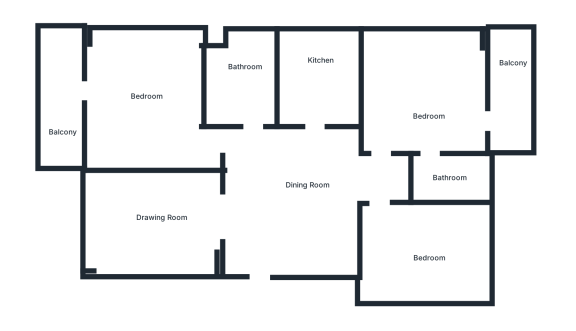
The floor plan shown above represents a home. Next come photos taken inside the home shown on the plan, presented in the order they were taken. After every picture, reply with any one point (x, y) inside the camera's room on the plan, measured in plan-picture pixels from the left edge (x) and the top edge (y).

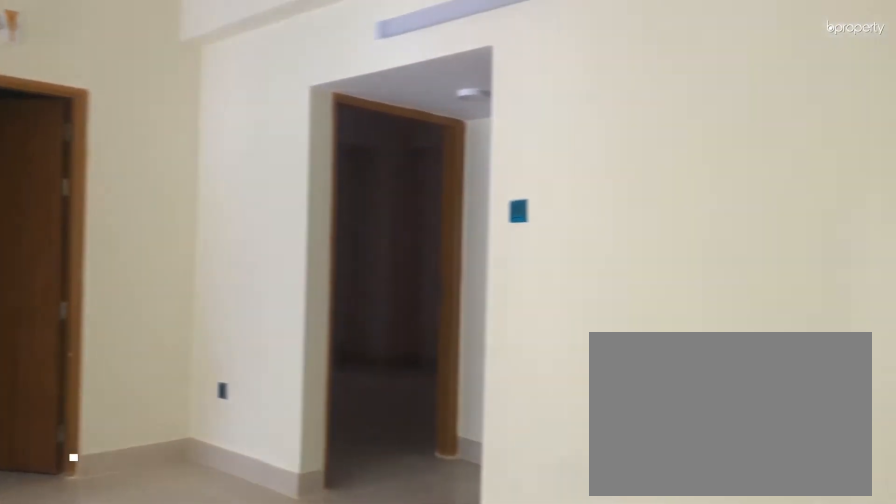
(312, 187)
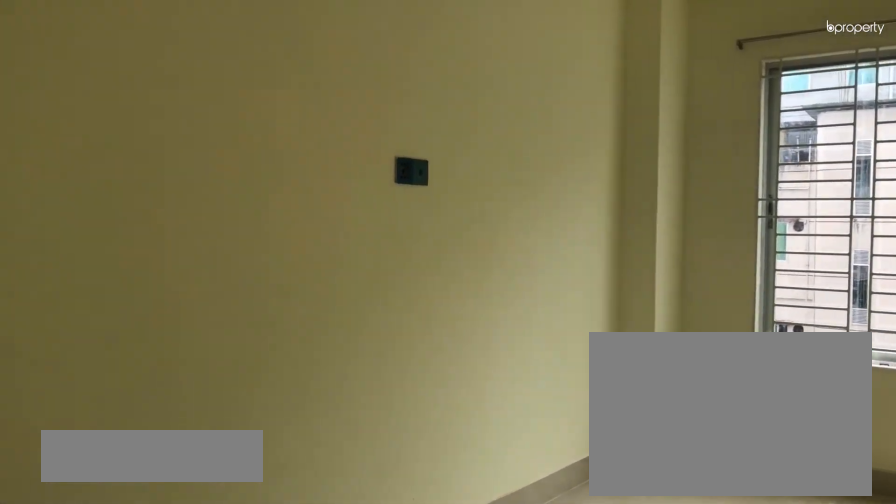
(162, 210)
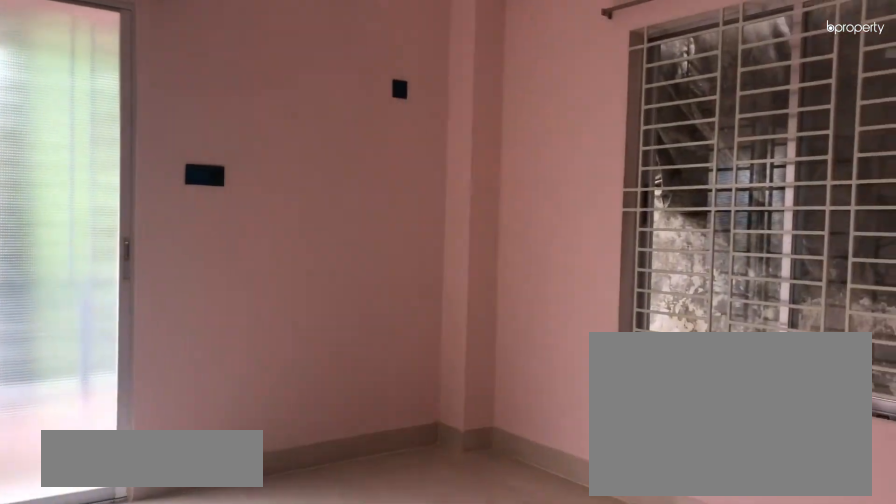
(145, 107)
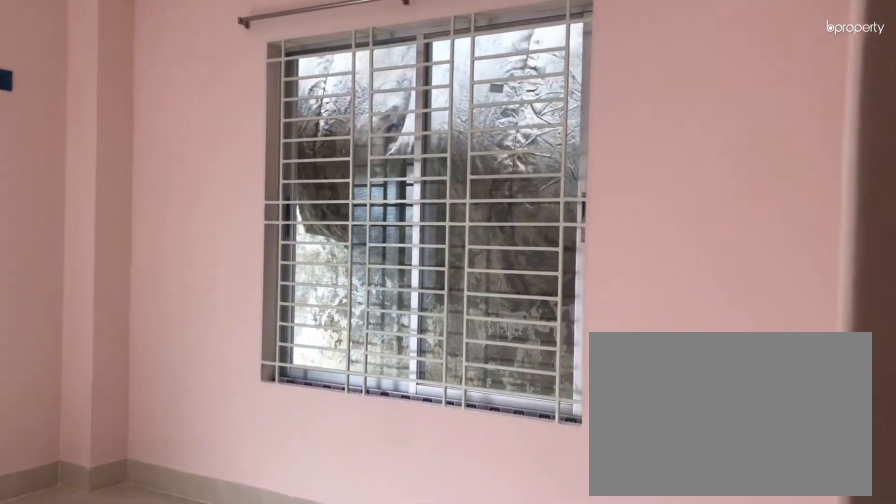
(145, 107)
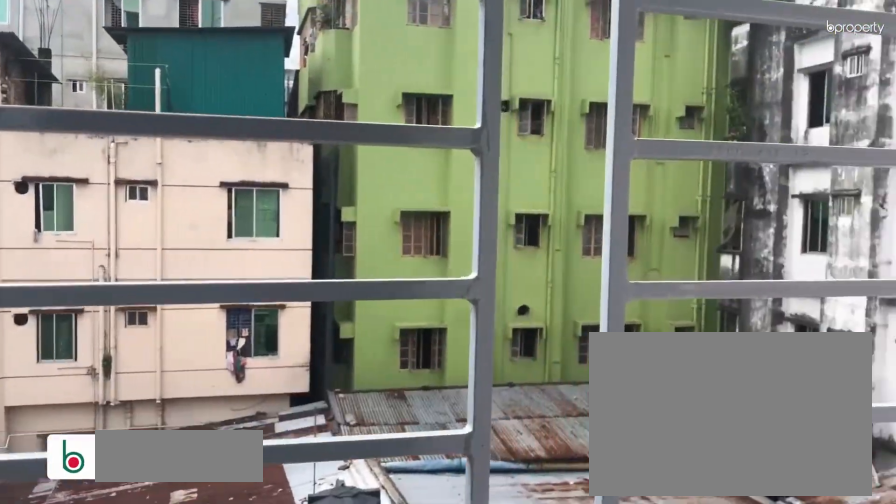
(60, 122)
